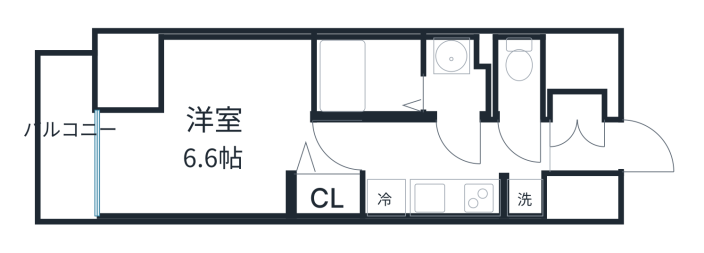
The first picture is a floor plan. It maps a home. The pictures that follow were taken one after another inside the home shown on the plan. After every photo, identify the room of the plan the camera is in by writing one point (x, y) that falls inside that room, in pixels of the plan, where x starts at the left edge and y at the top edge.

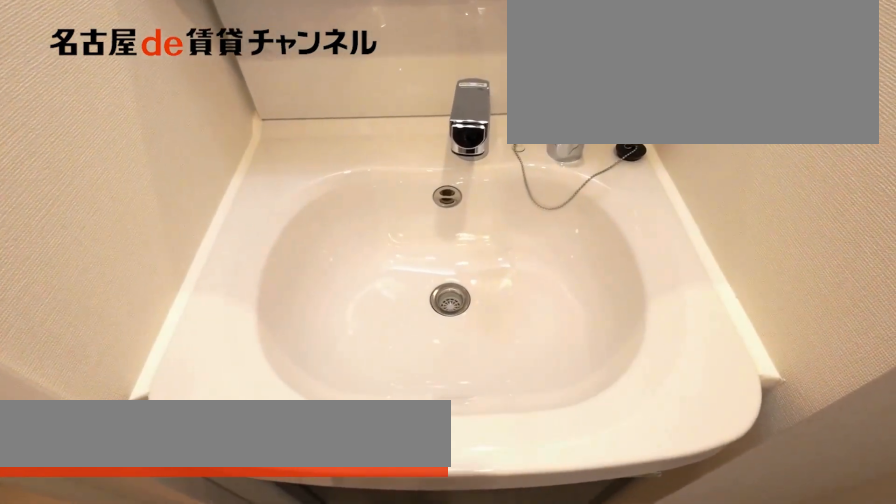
(458, 77)
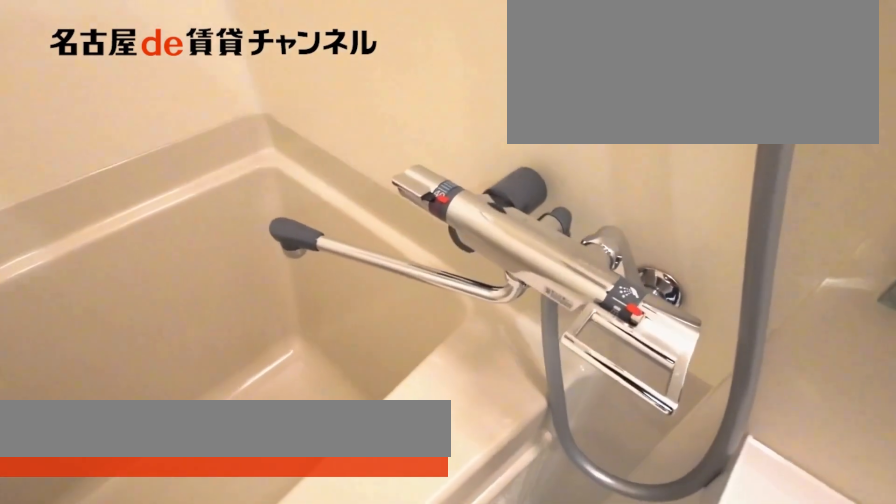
(368, 76)
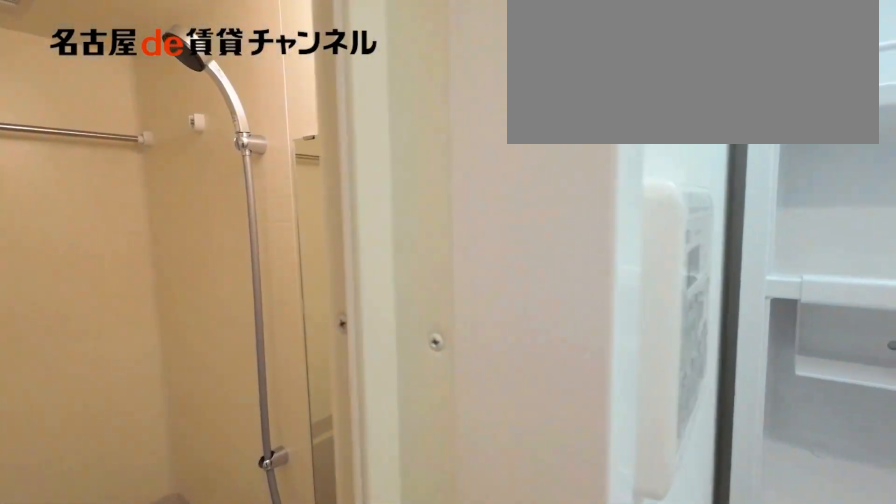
(368, 76)
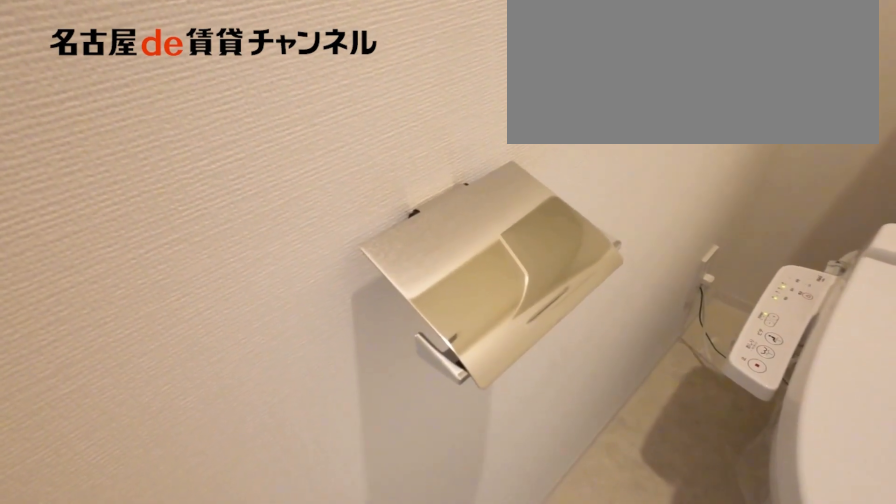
(516, 76)
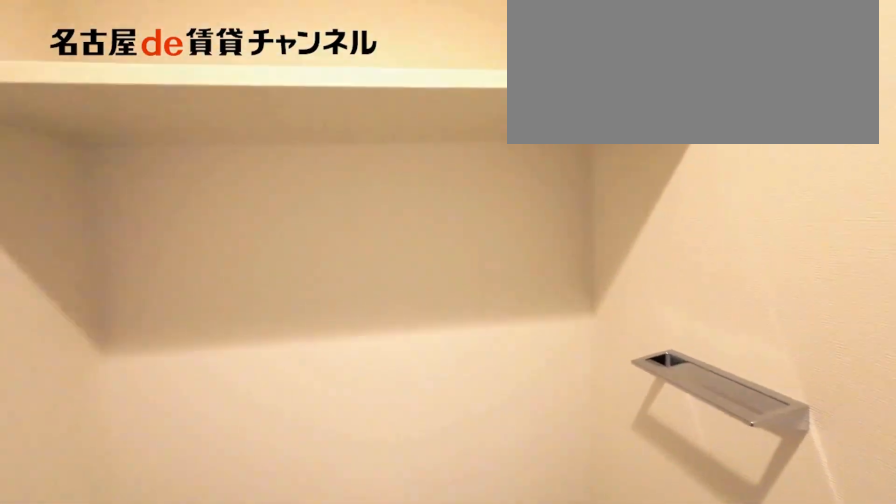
(516, 76)
